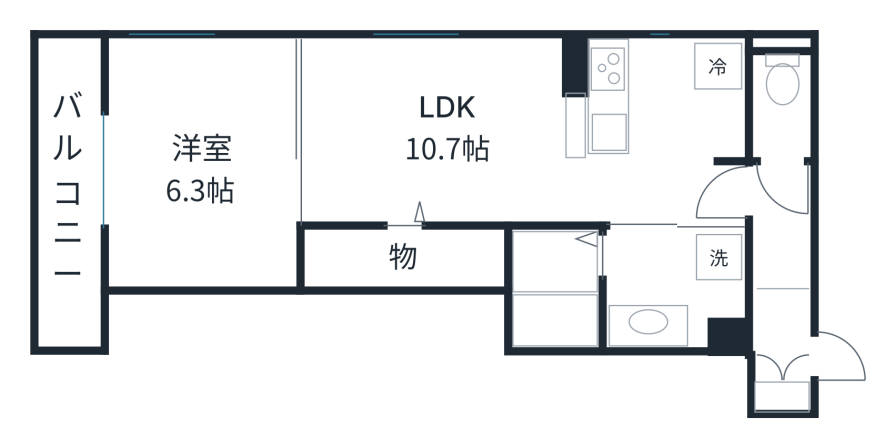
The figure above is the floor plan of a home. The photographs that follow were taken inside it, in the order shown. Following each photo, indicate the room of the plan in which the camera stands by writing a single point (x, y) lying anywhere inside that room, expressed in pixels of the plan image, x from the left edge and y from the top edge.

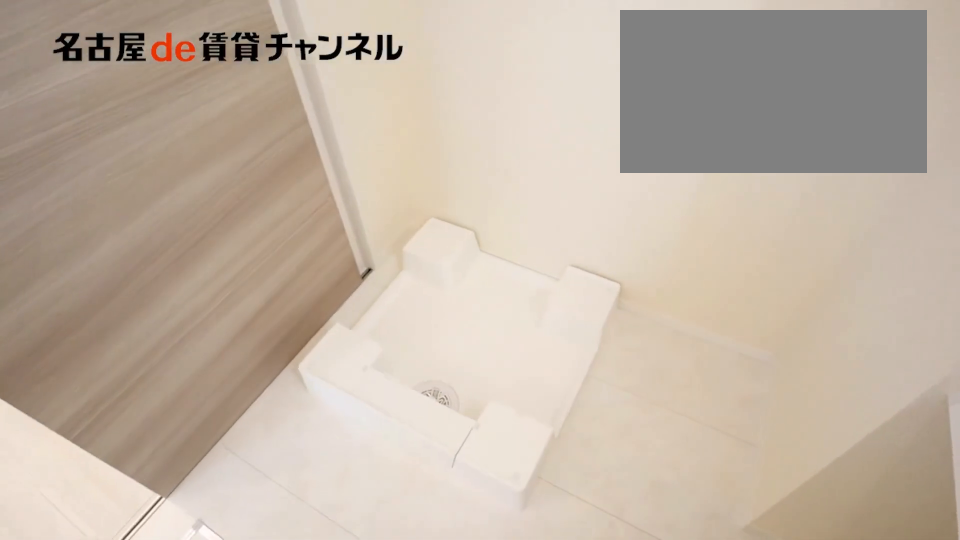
(676, 292)
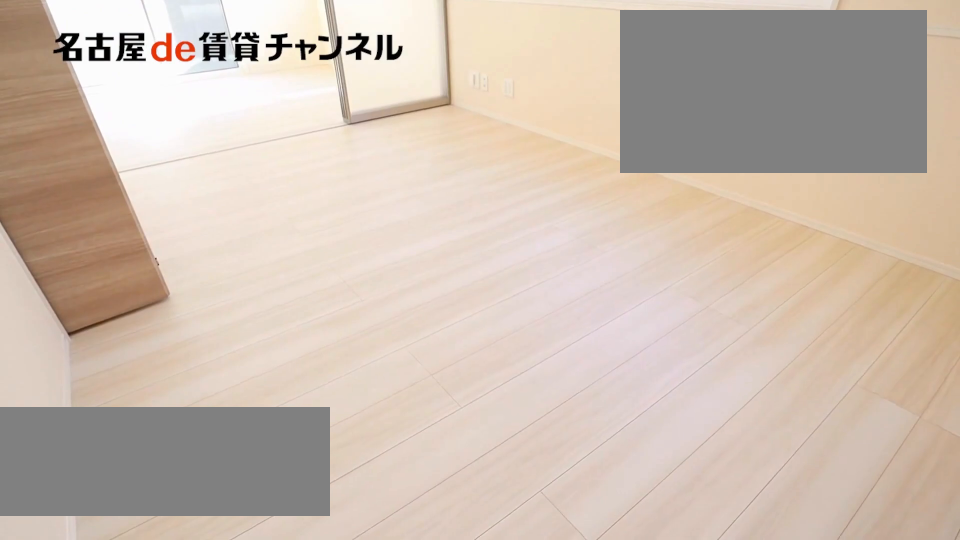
(432, 134)
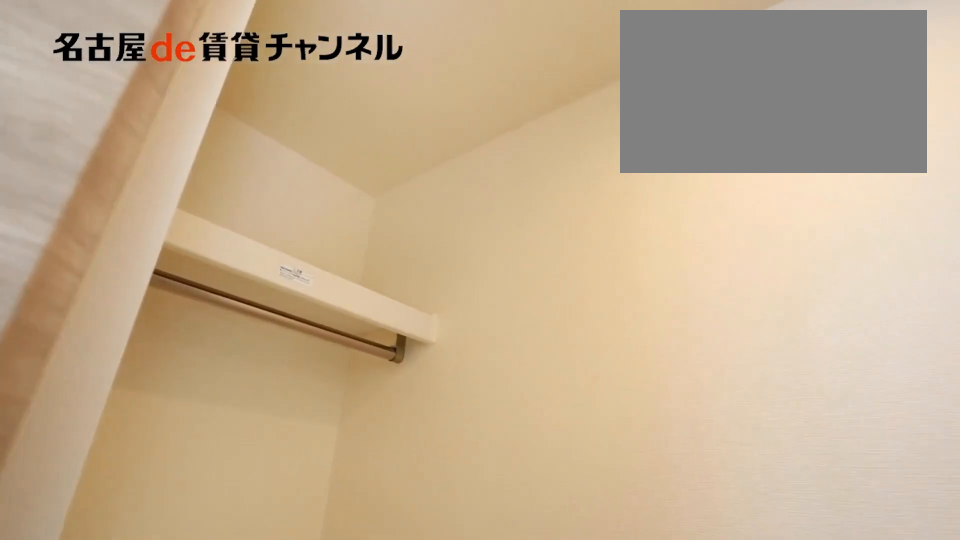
(404, 260)
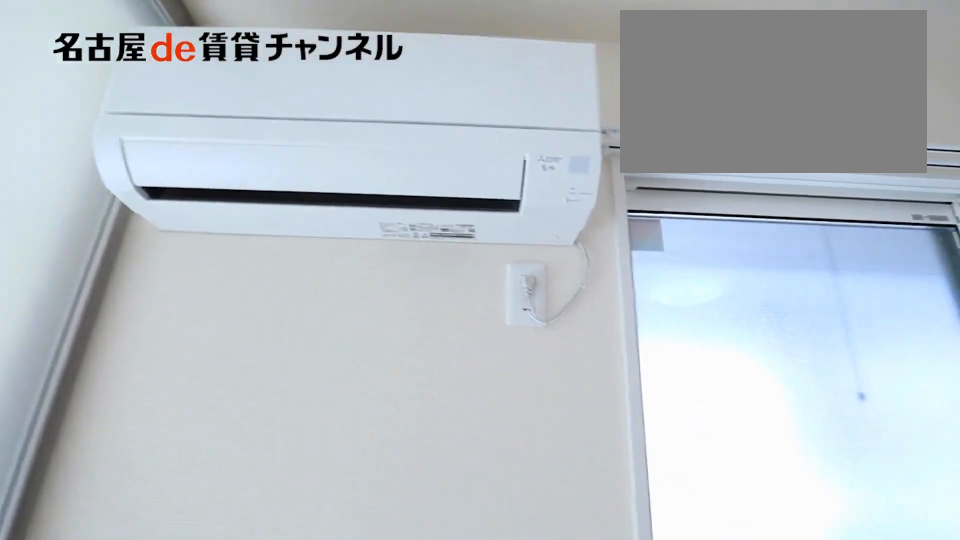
(434, 130)
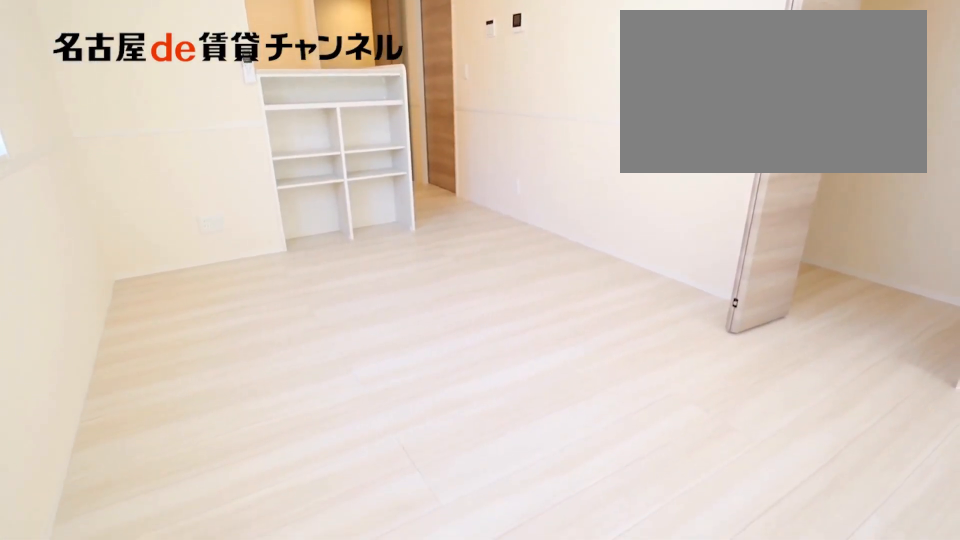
(434, 130)
